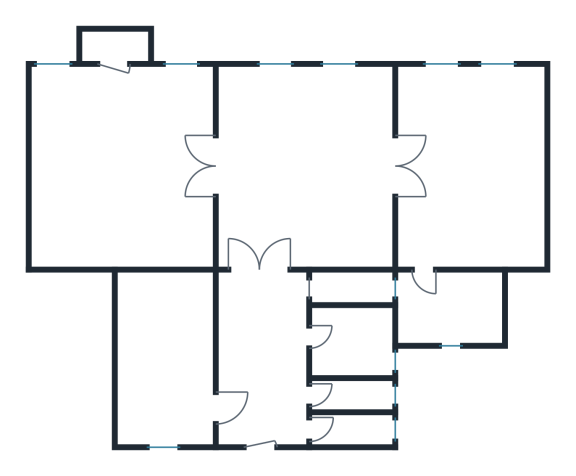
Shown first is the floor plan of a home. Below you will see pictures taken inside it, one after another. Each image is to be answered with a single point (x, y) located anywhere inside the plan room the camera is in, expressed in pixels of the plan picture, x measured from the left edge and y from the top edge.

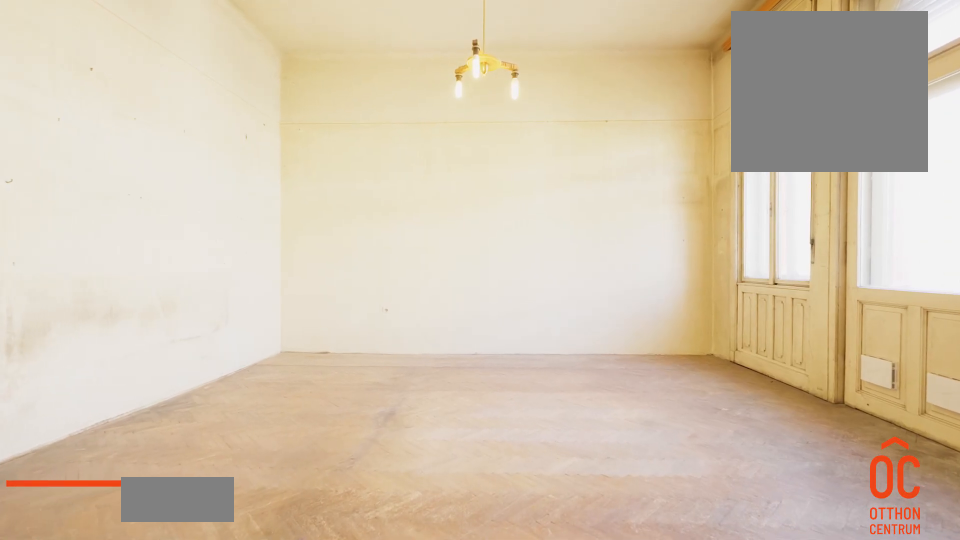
(124, 166)
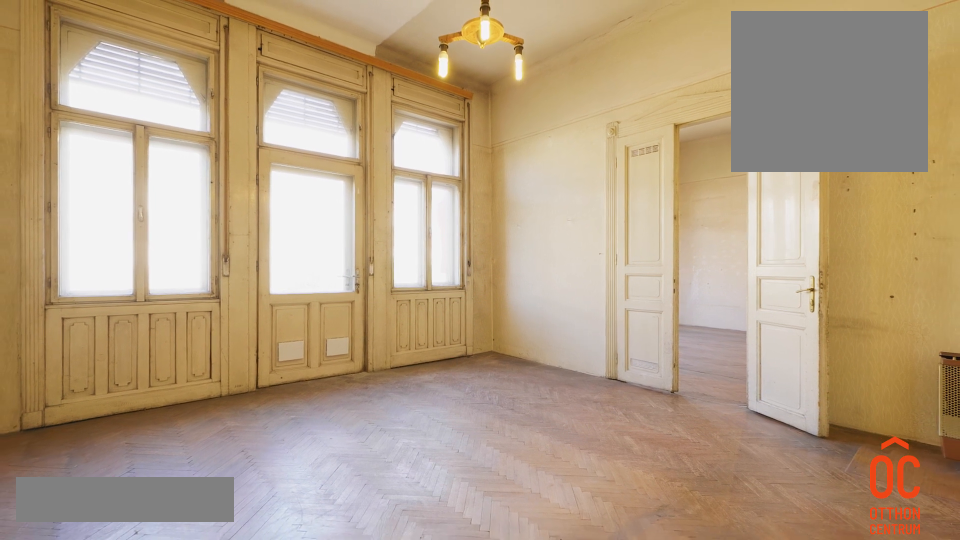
(124, 166)
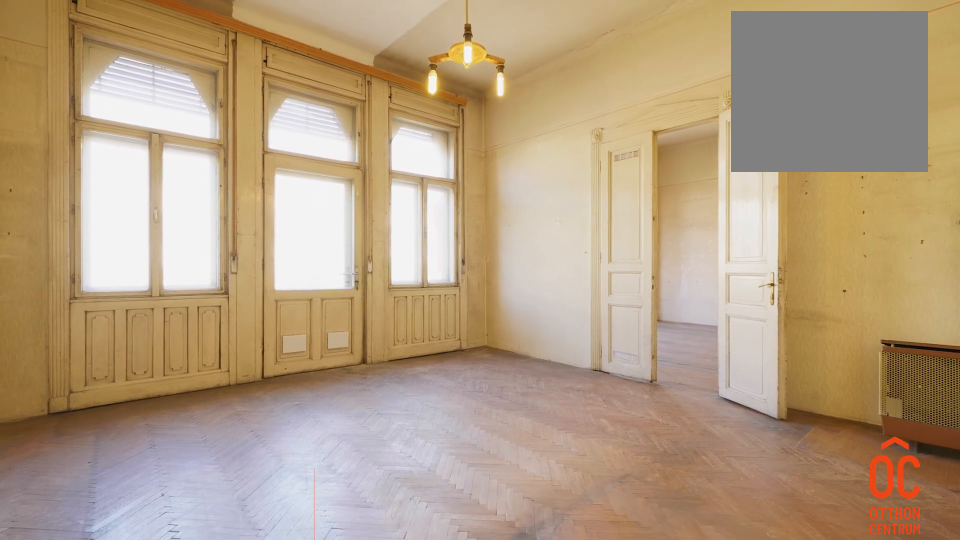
(124, 166)
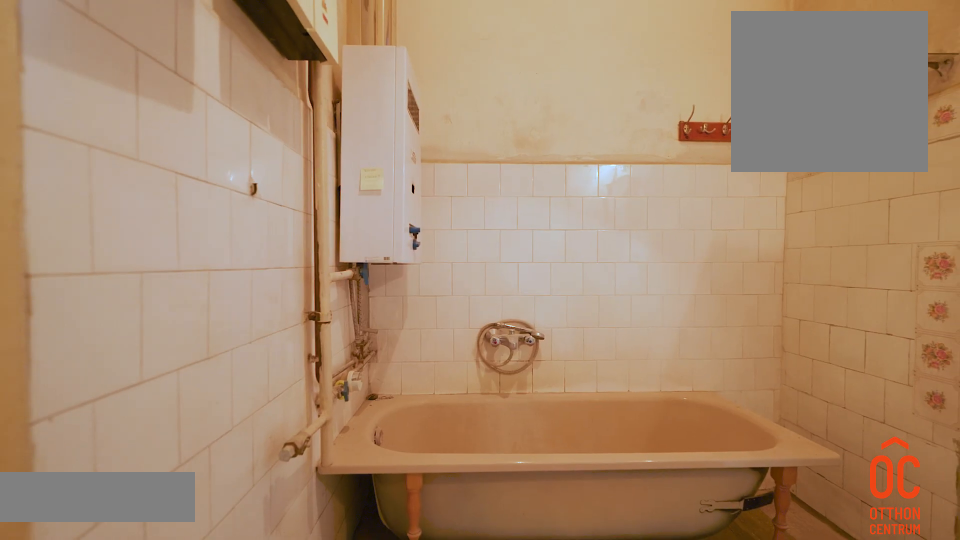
(461, 304)
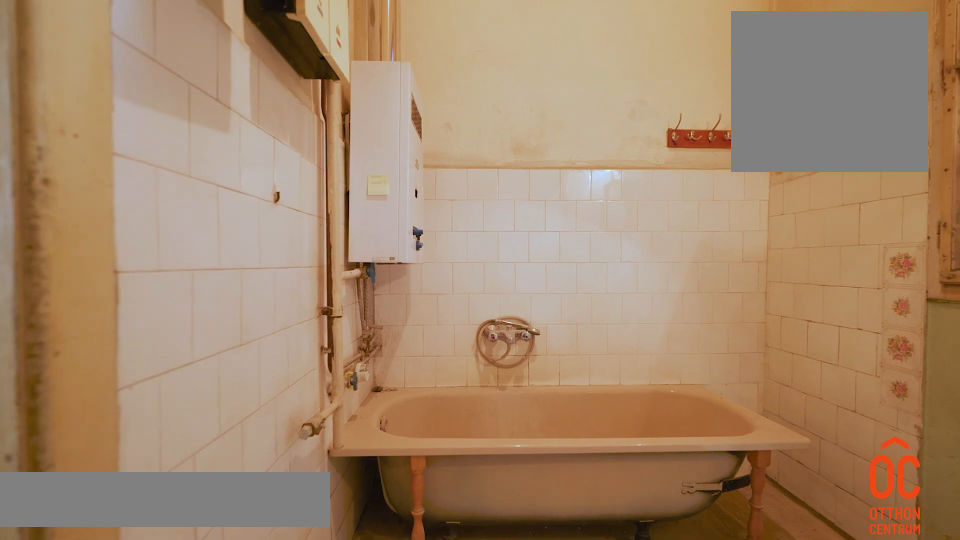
(466, 302)
